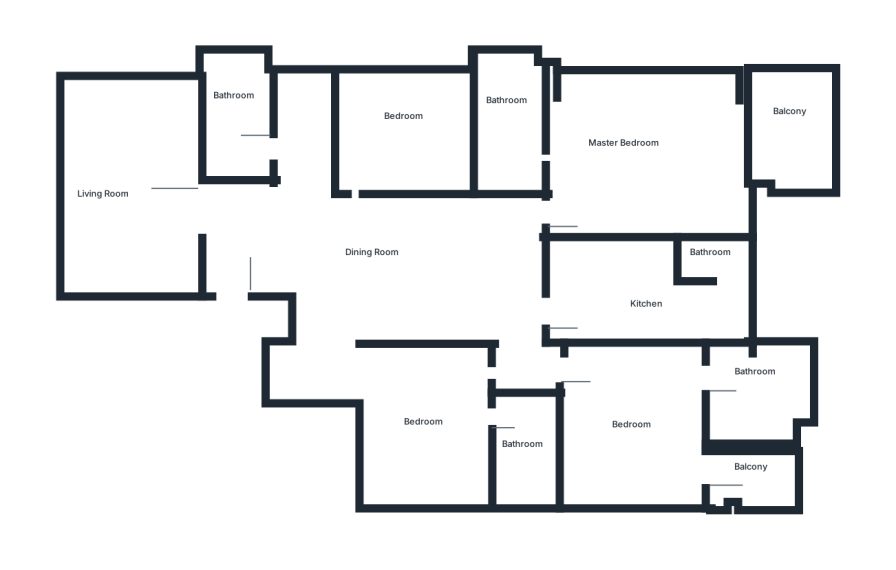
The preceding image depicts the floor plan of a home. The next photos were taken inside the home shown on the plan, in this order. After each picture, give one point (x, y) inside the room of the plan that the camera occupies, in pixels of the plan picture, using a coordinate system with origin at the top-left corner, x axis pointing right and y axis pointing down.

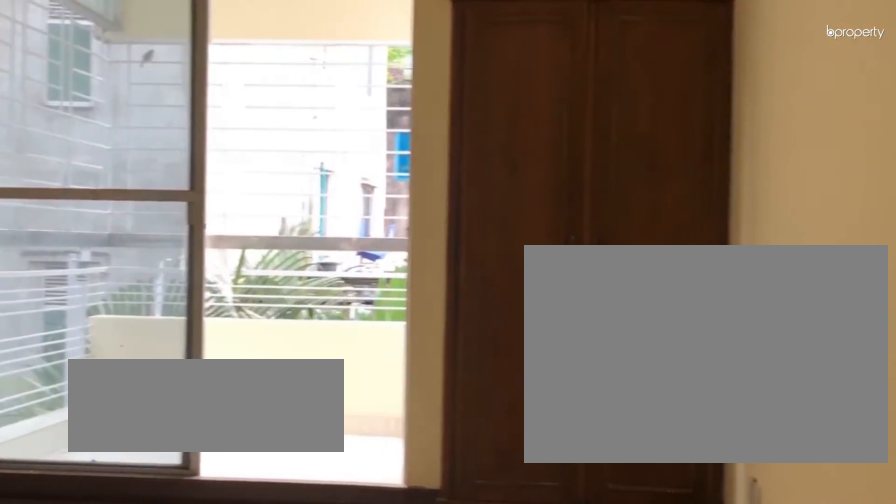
(662, 121)
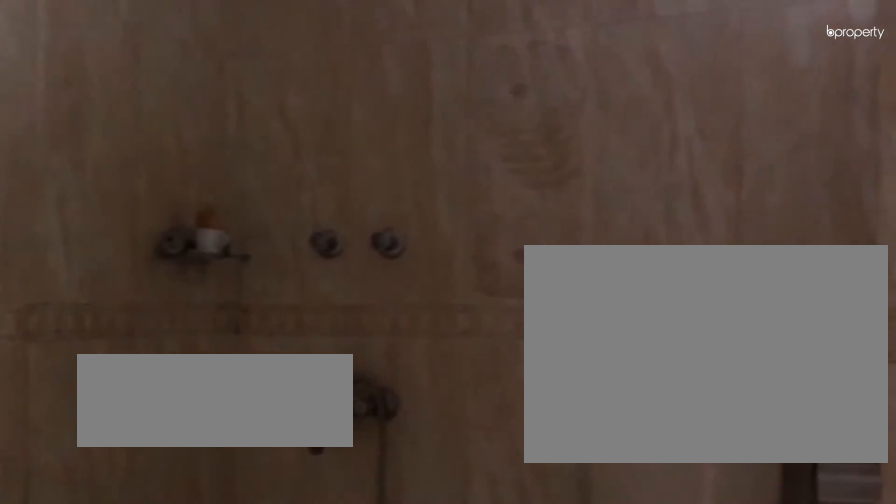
(501, 120)
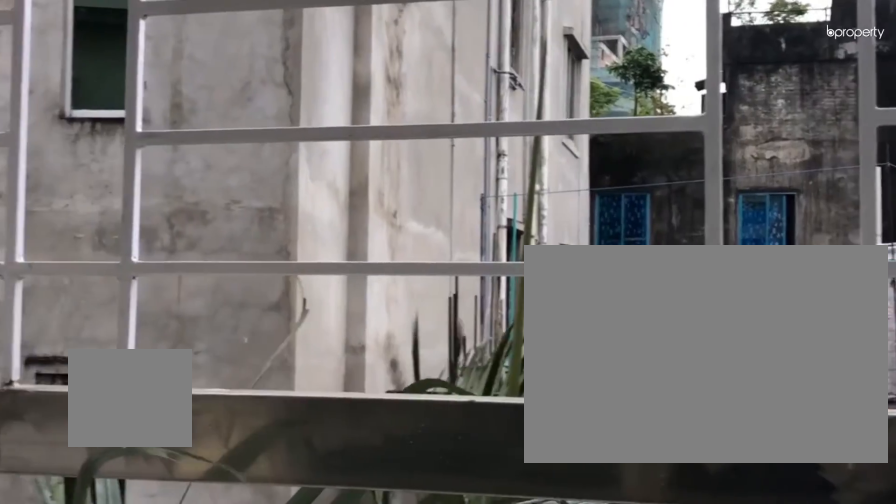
(791, 131)
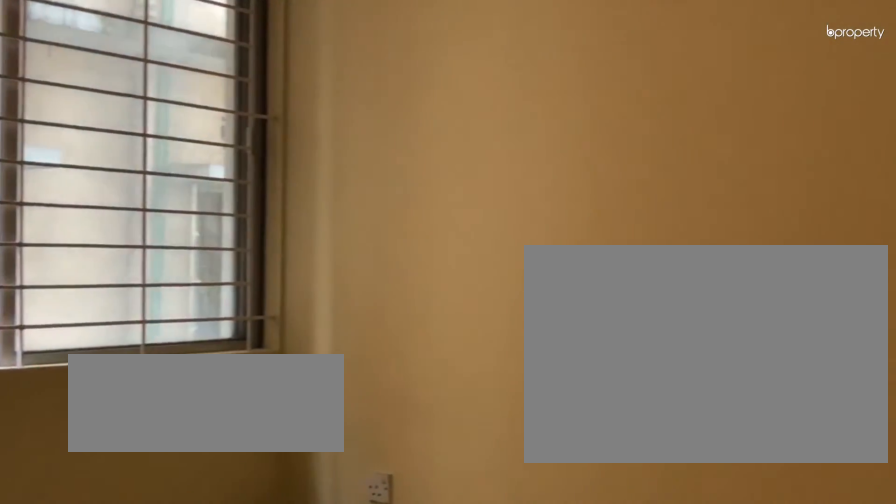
(411, 131)
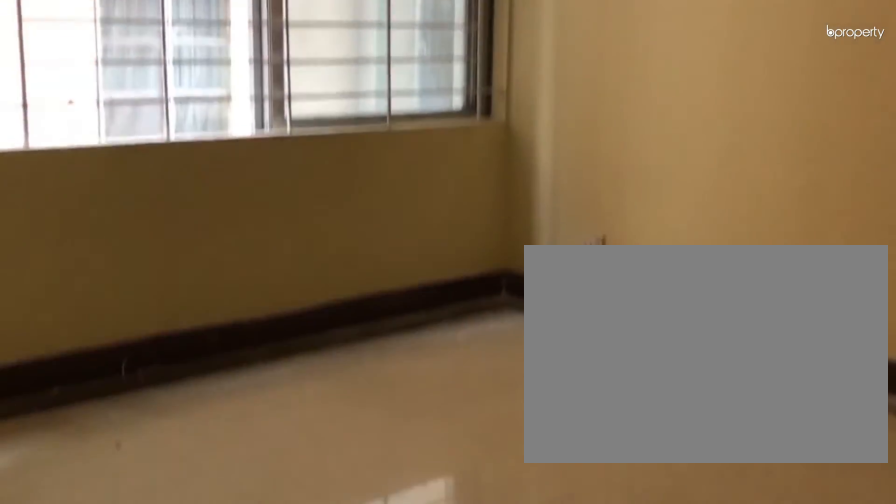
(411, 131)
